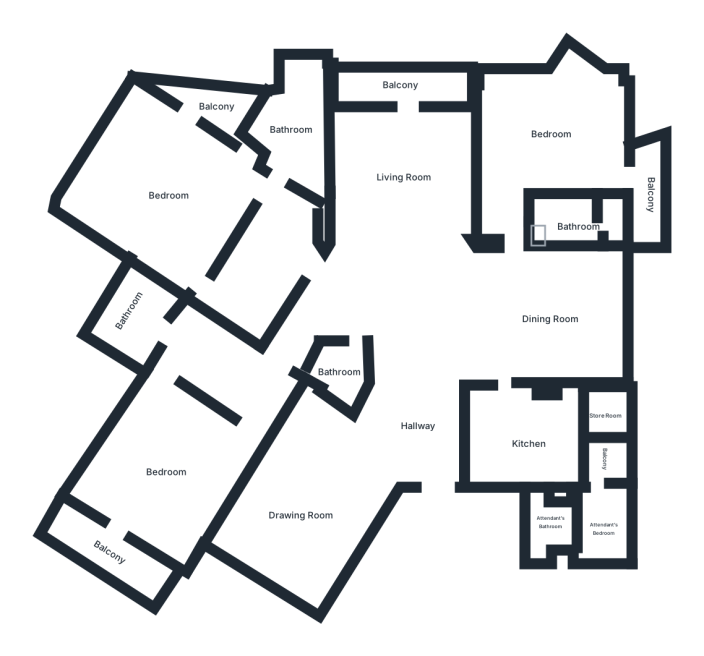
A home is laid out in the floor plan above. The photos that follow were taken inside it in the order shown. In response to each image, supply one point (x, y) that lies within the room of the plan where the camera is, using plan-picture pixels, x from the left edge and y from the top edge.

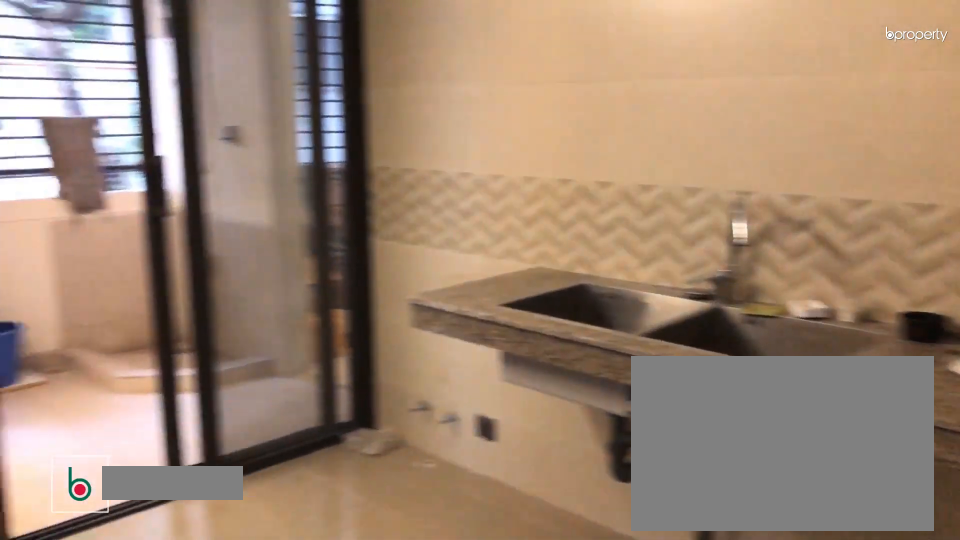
(530, 438)
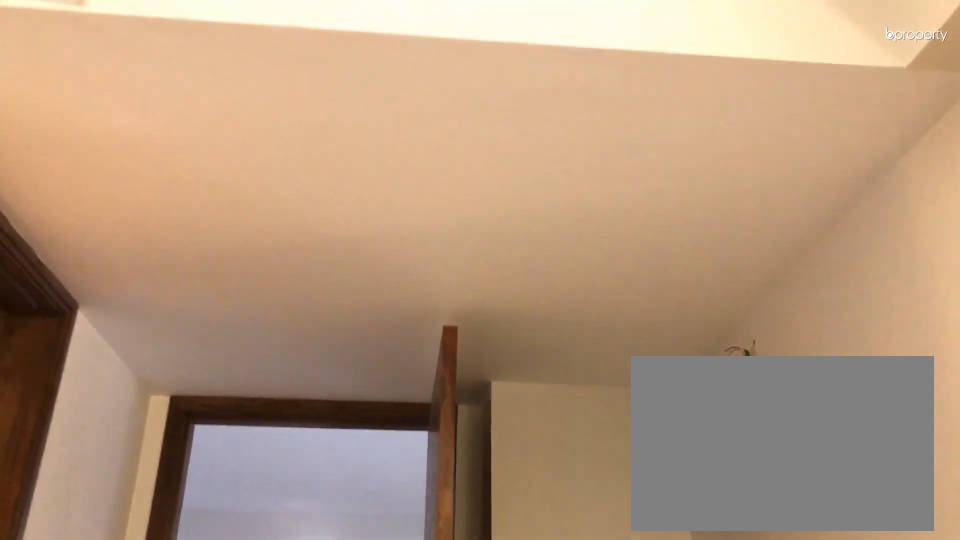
(555, 134)
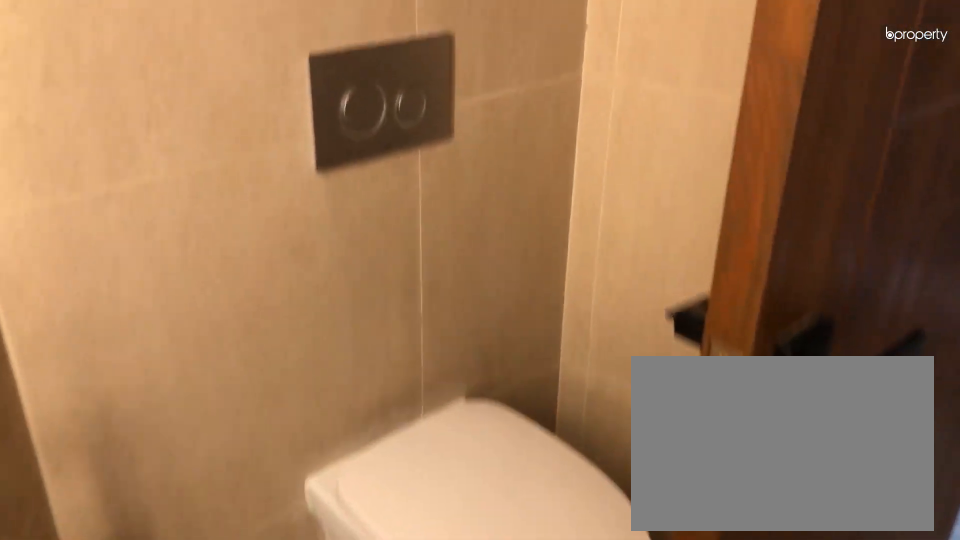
(289, 128)
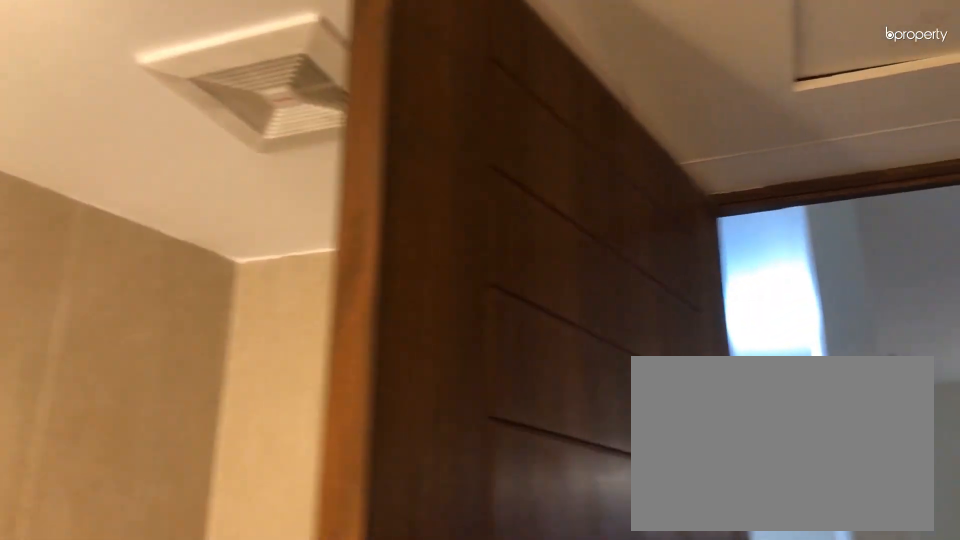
(289, 128)
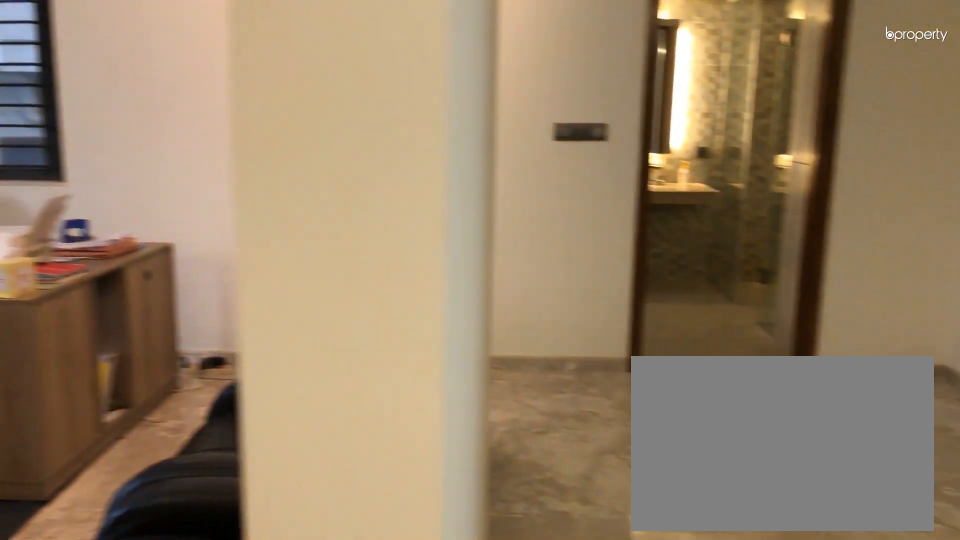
(164, 464)
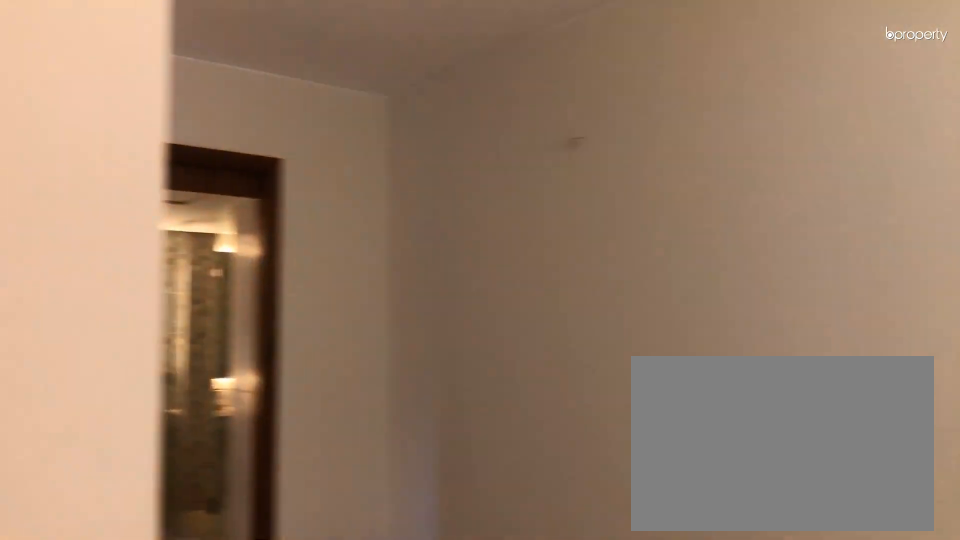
(164, 464)
